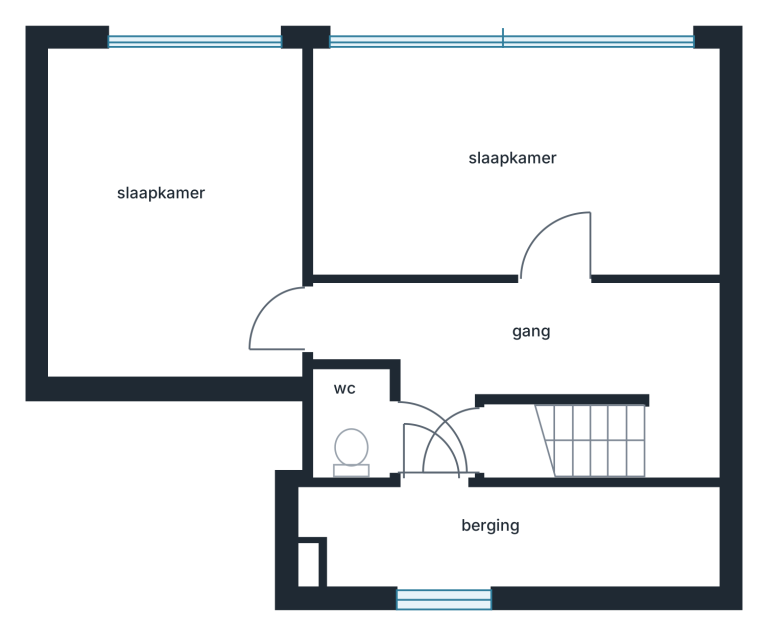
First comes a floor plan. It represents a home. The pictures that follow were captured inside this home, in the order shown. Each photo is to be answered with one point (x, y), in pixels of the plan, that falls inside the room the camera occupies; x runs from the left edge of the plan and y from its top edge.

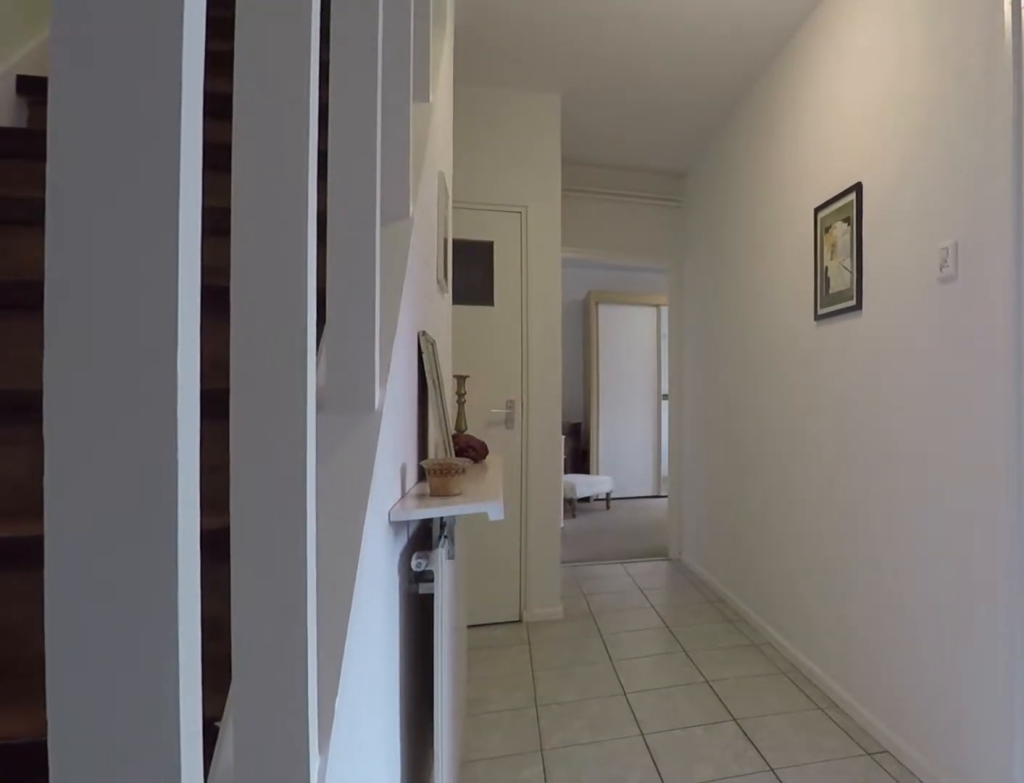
(536, 358)
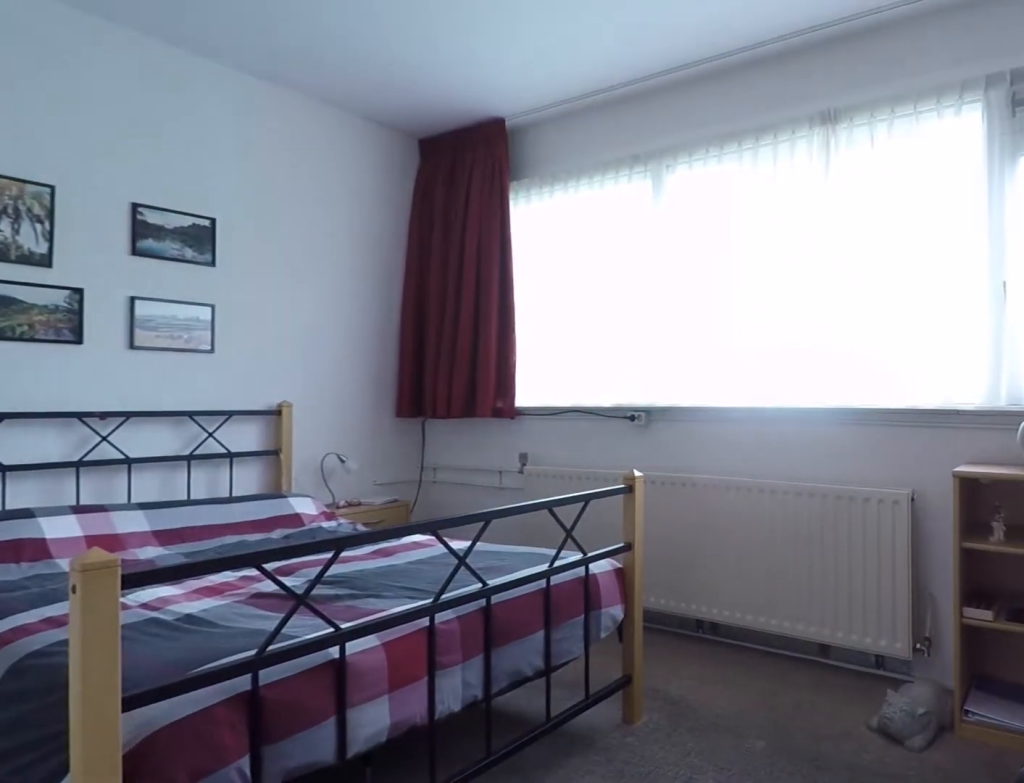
(566, 231)
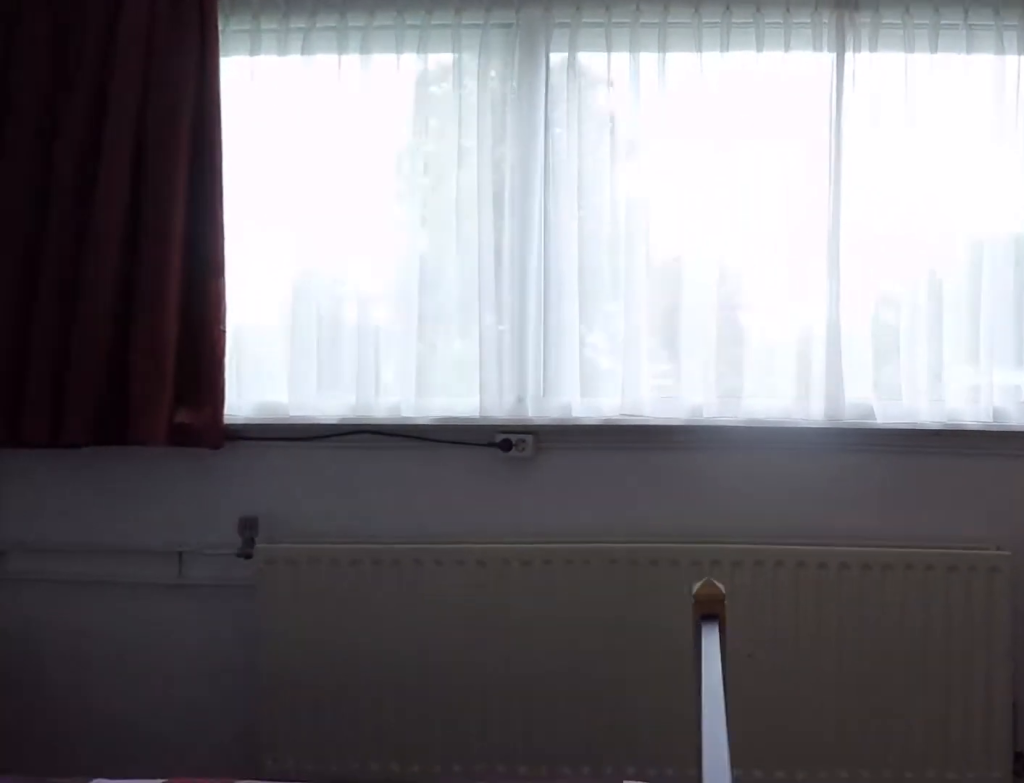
(566, 231)
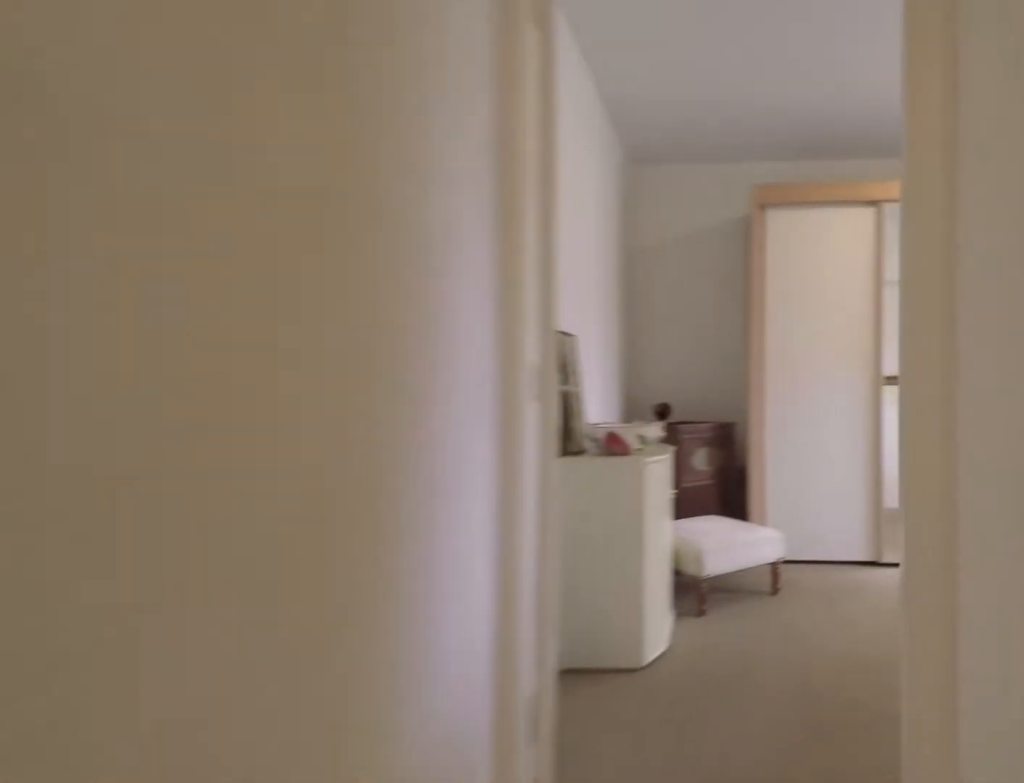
(536, 358)
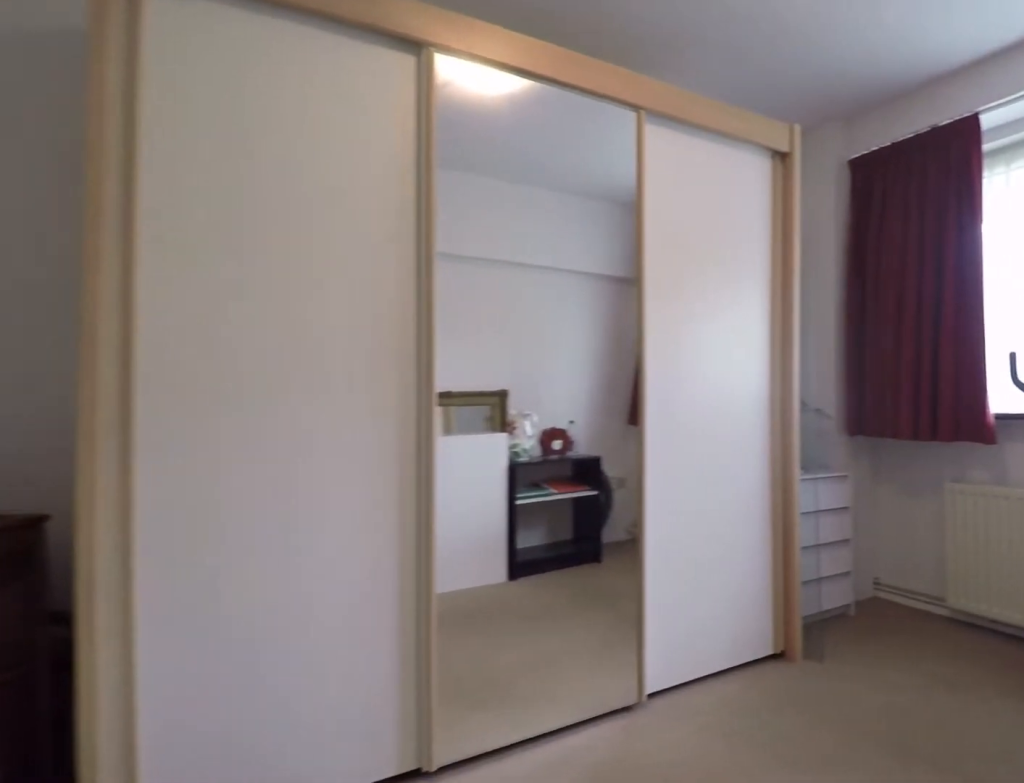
(175, 215)
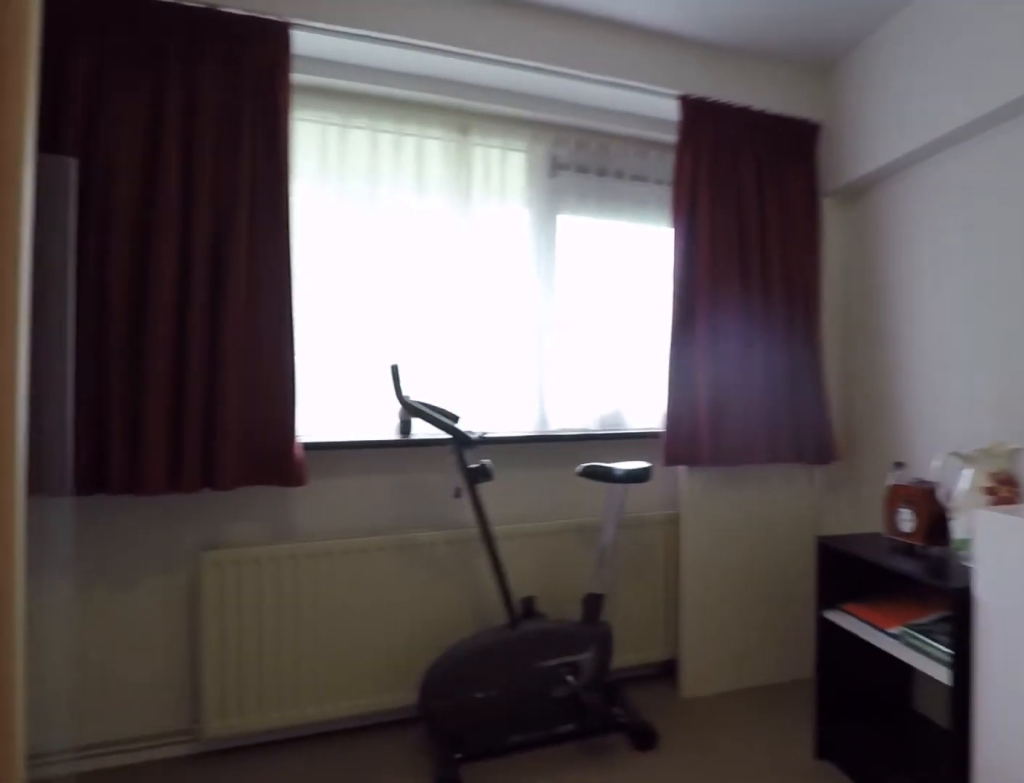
(175, 215)
